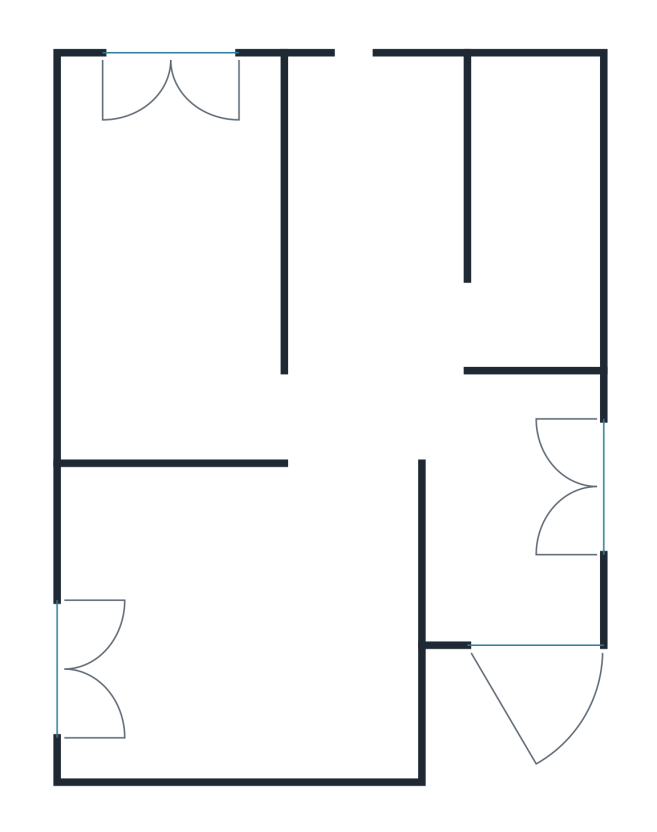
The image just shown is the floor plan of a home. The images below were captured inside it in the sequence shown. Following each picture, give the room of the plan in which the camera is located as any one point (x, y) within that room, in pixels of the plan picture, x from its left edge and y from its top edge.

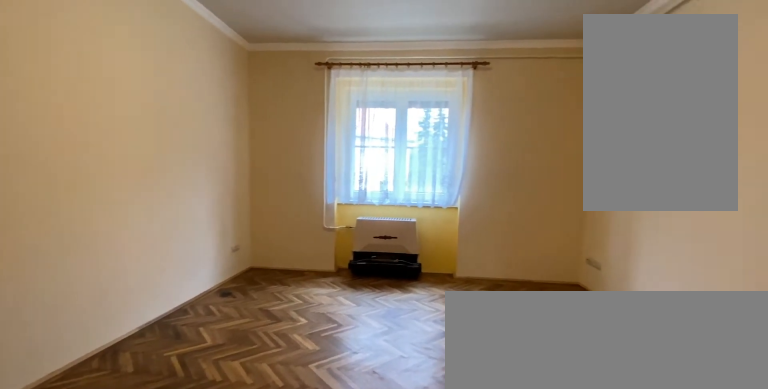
(242, 621)
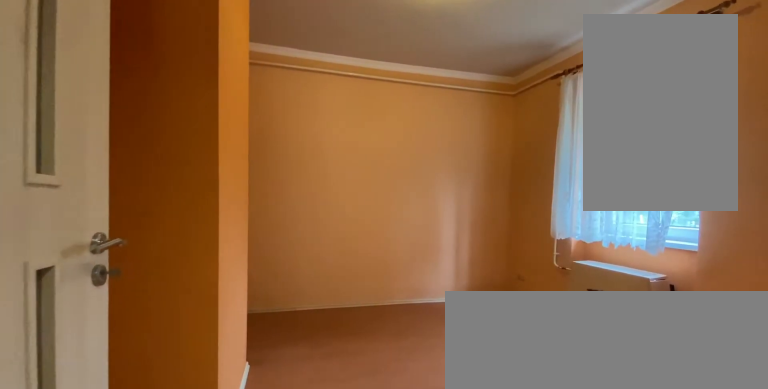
(160, 253)
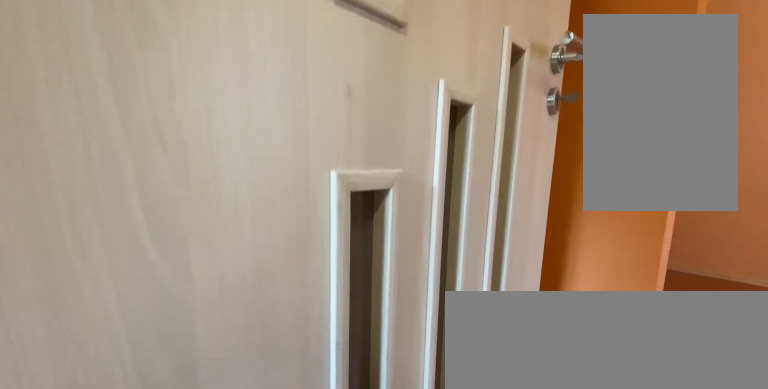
(160, 253)
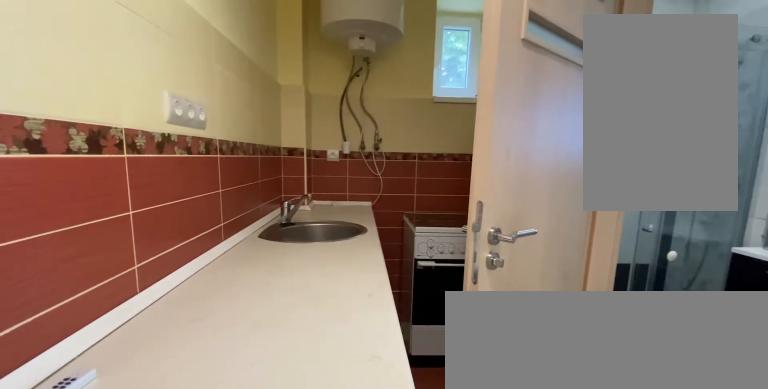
(377, 229)
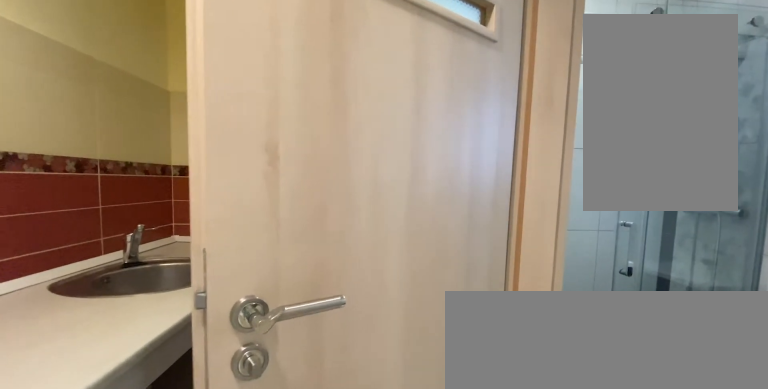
(536, 248)
